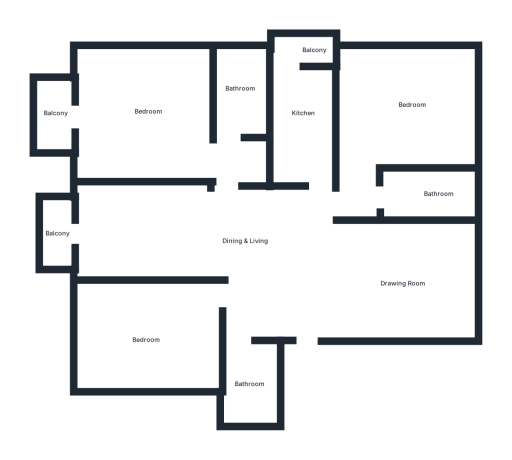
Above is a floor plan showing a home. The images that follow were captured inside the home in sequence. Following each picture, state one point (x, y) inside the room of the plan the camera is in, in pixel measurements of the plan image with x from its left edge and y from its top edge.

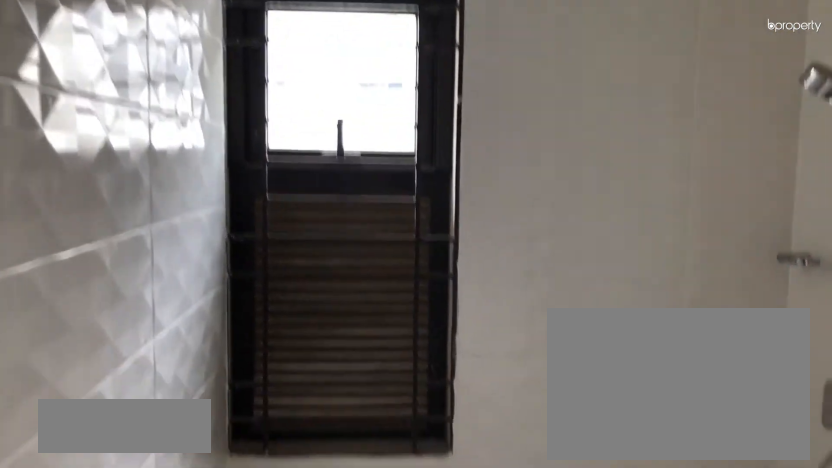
(239, 92)
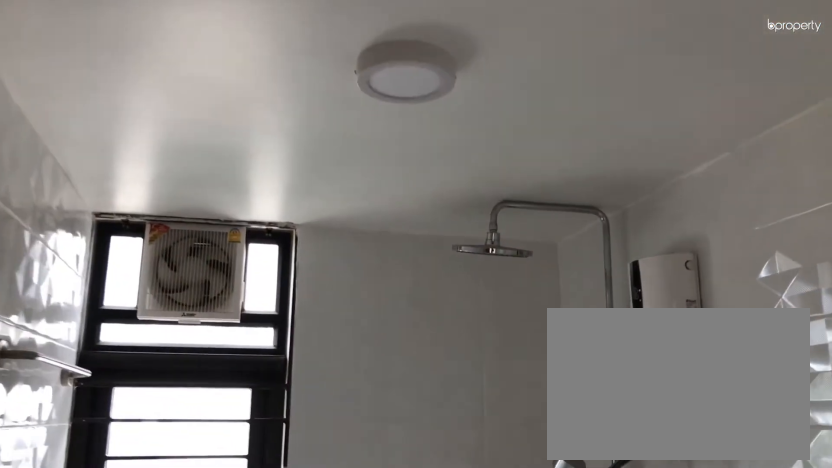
(239, 91)
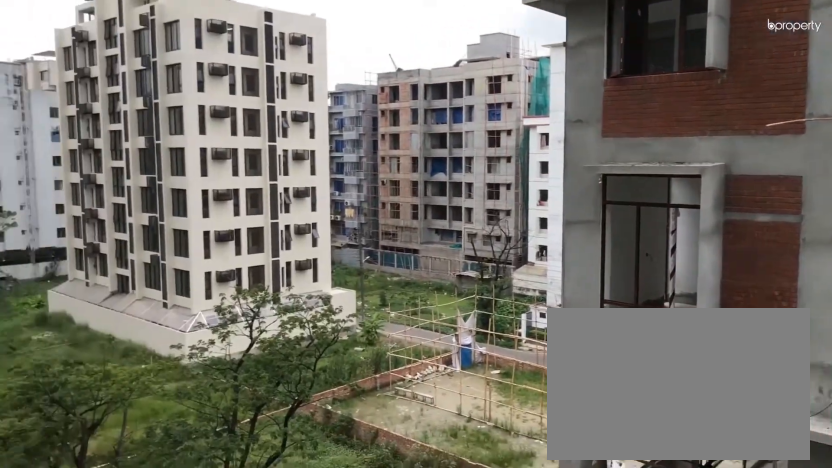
(52, 116)
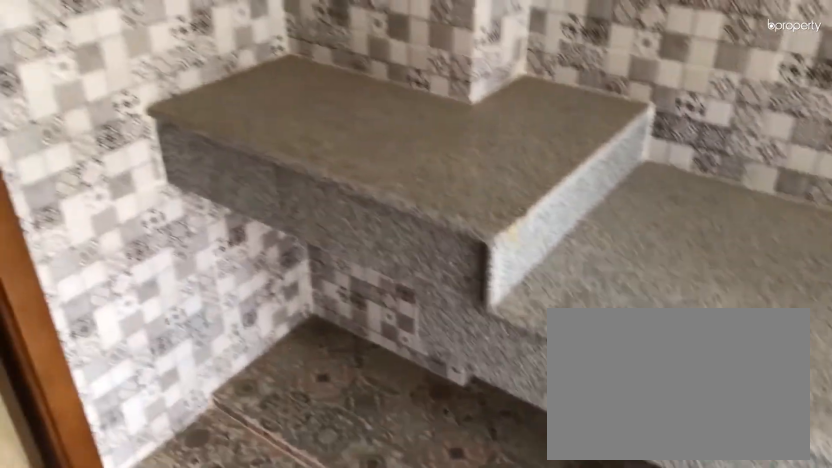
(301, 121)
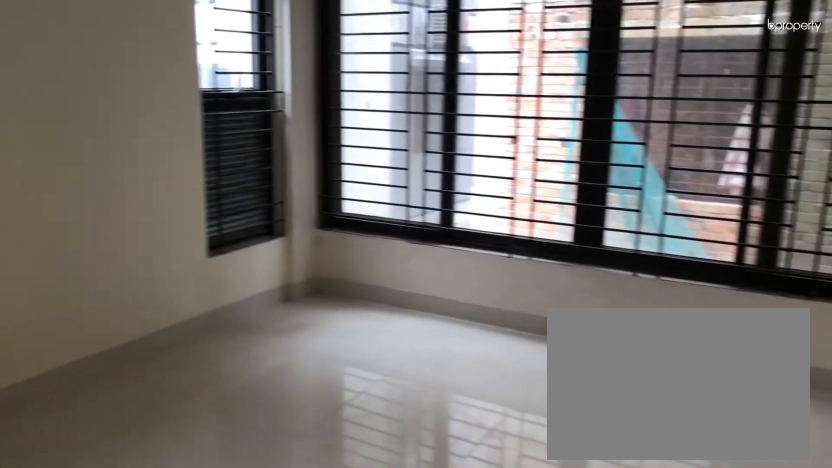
(409, 107)
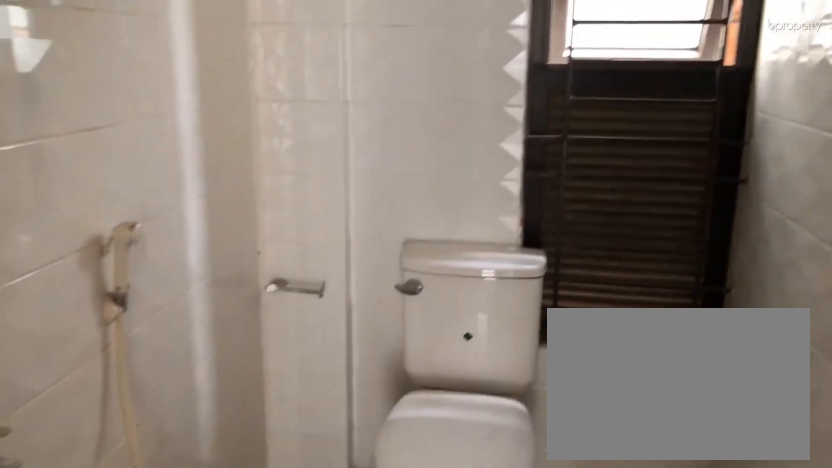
(428, 192)
